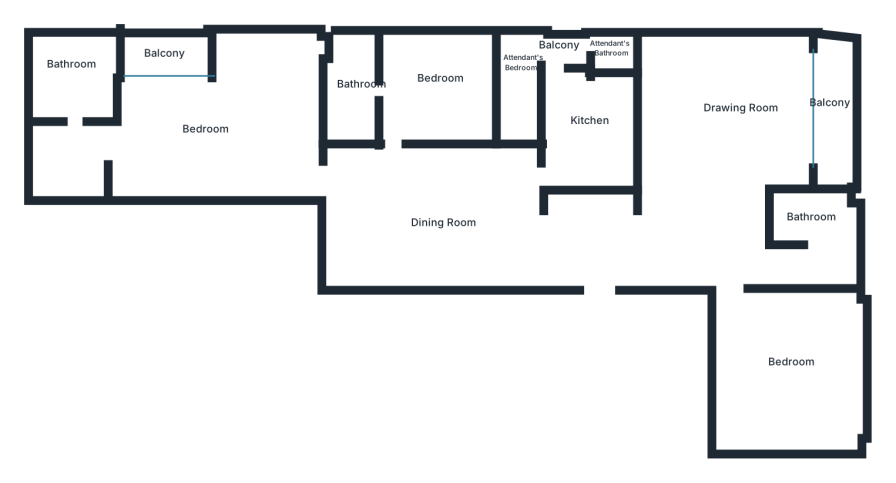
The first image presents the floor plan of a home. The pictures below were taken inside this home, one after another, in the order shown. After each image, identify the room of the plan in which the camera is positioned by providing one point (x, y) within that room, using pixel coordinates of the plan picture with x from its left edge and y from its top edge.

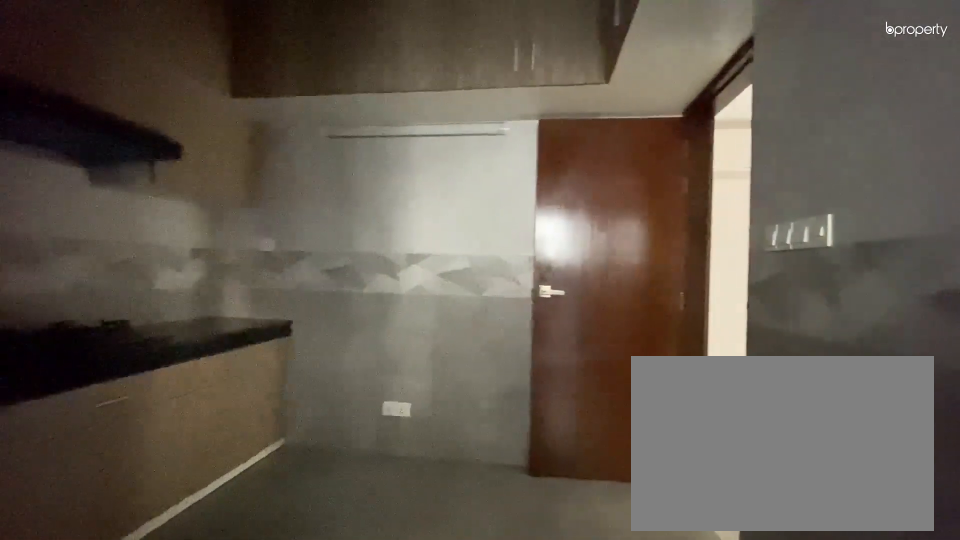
(591, 130)
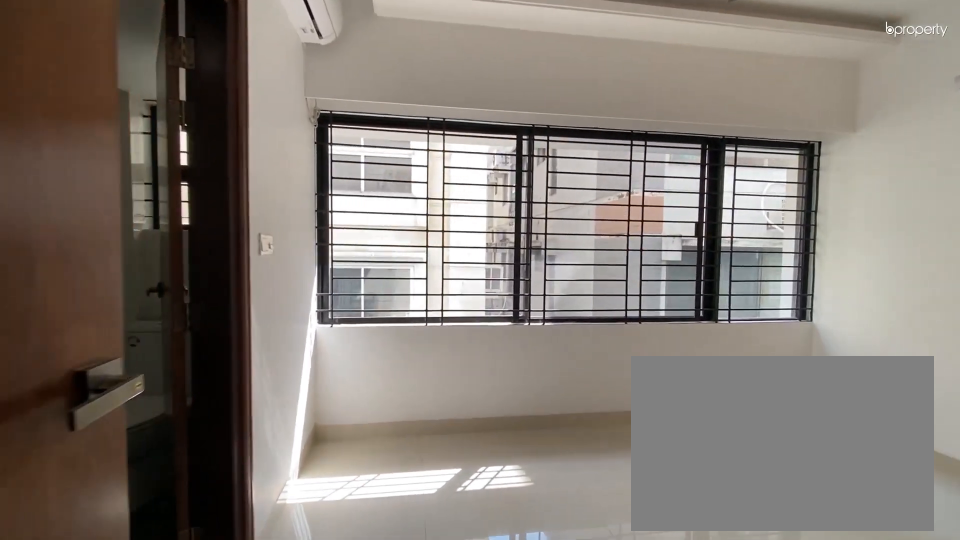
(430, 83)
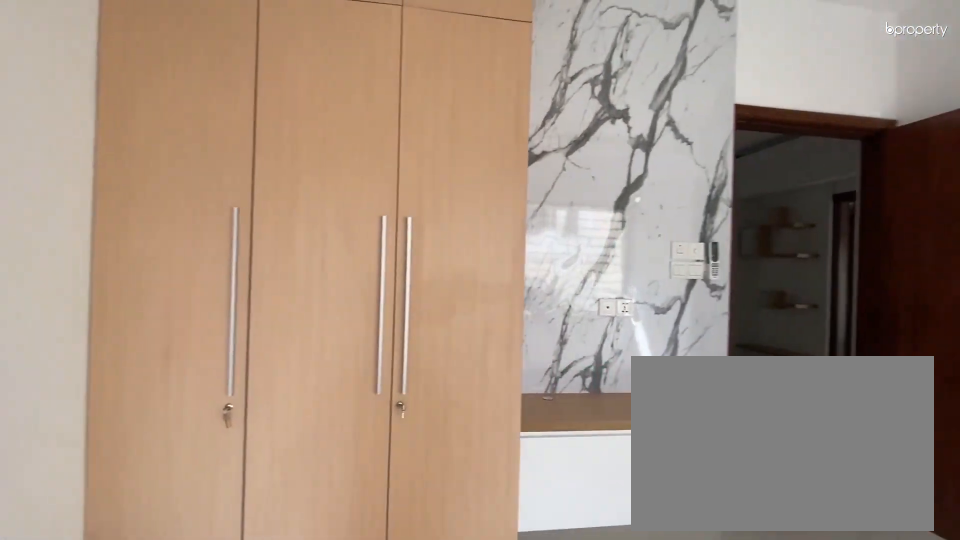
(430, 83)
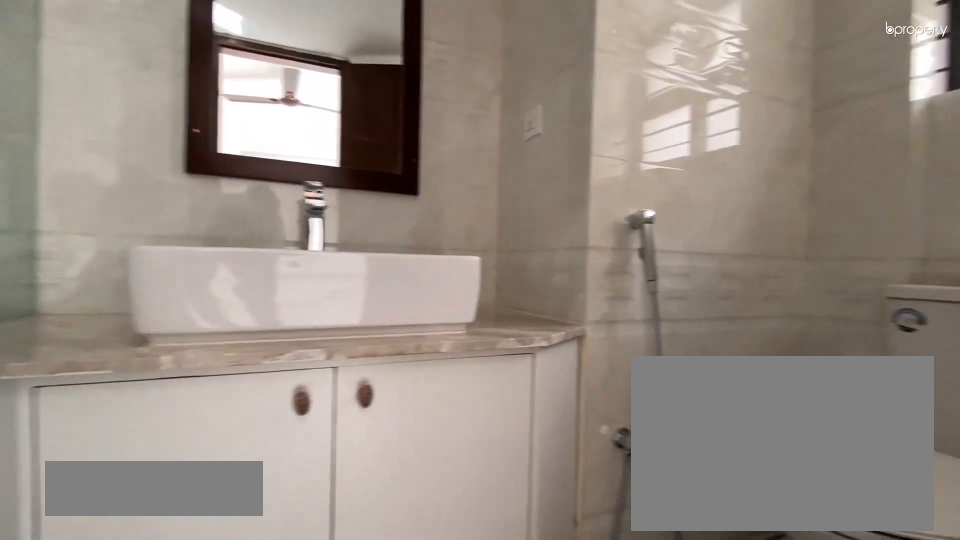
(356, 84)
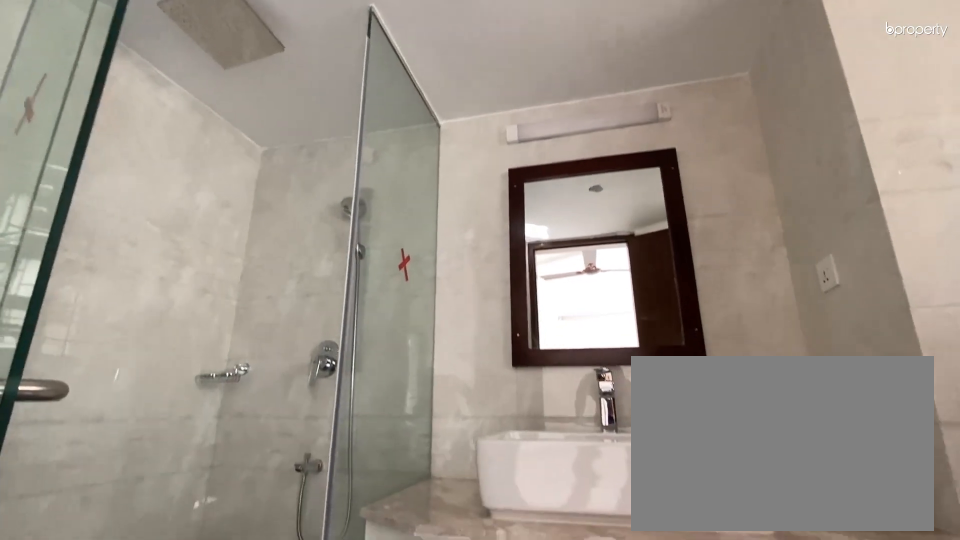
(356, 84)
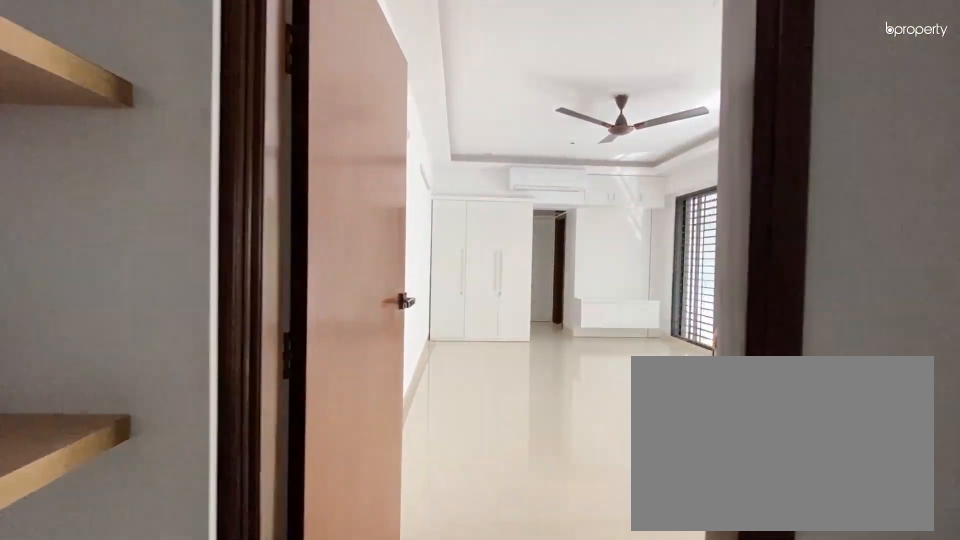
(302, 169)
